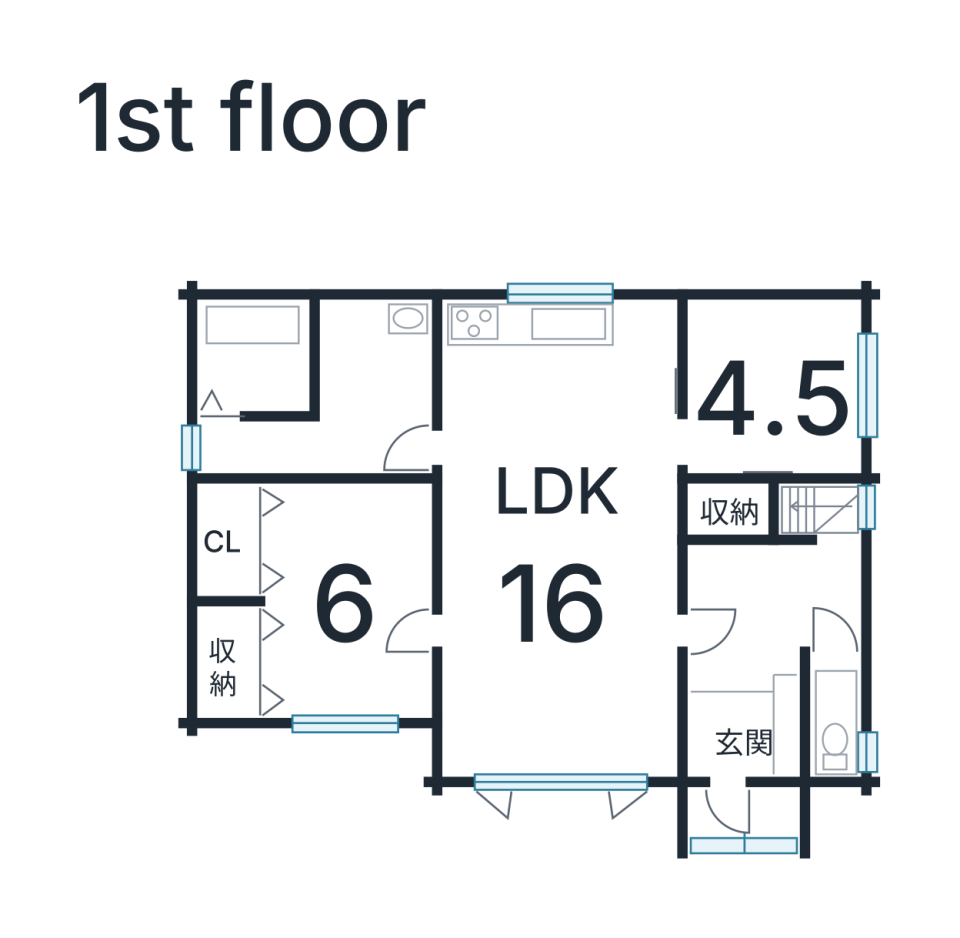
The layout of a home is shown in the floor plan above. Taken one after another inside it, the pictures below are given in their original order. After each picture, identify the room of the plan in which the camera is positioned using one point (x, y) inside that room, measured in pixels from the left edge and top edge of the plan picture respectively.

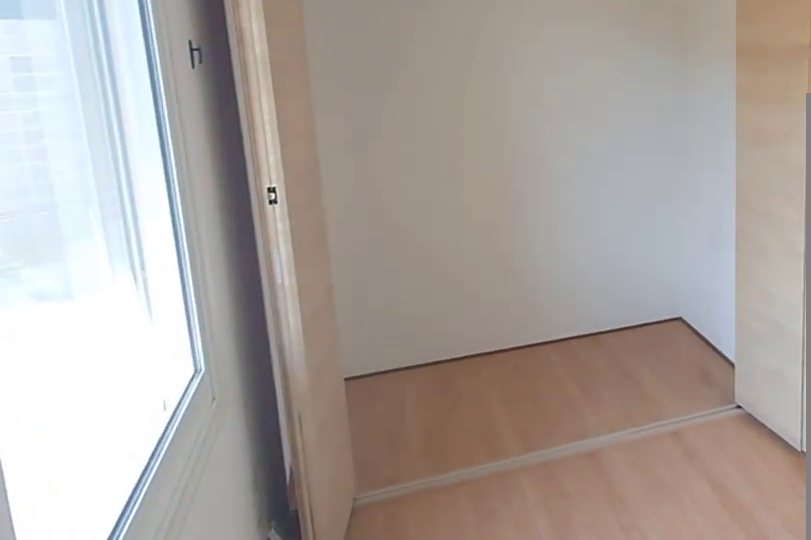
(350, 620)
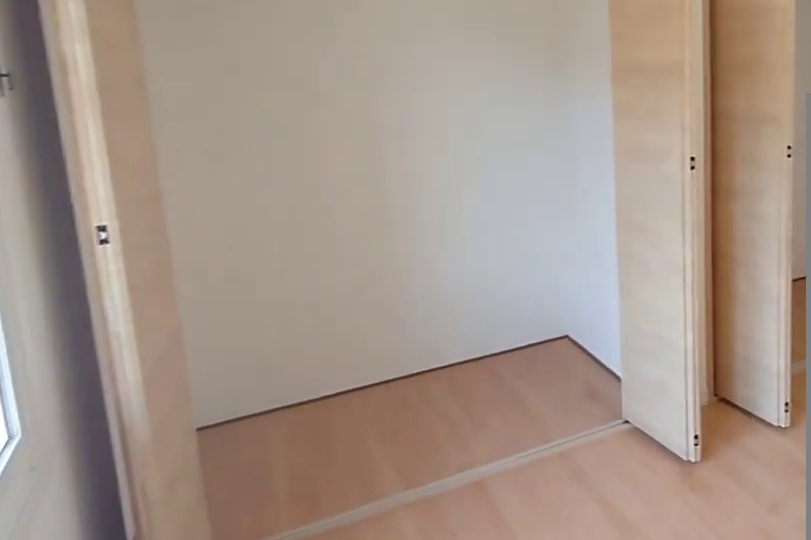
(350, 620)
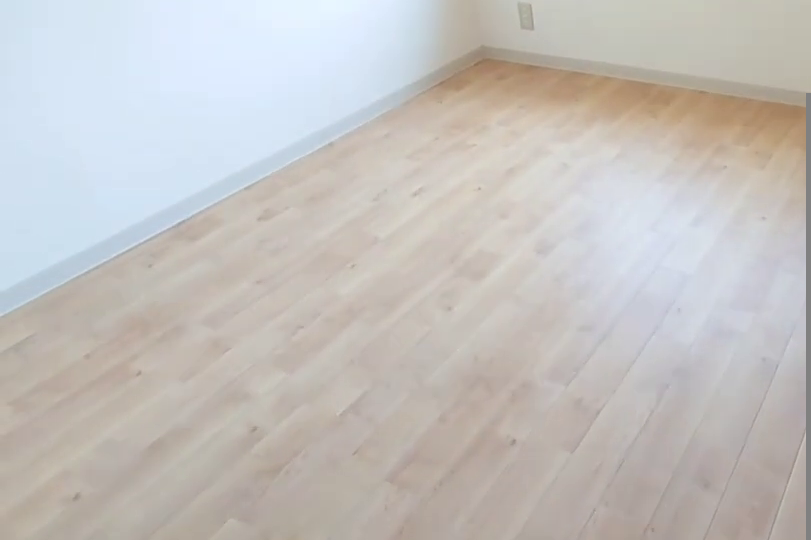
(769, 394)
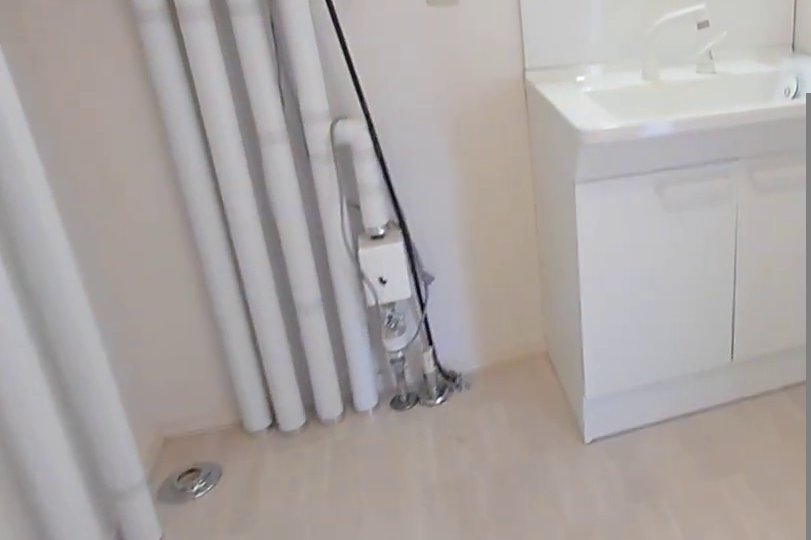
(368, 399)
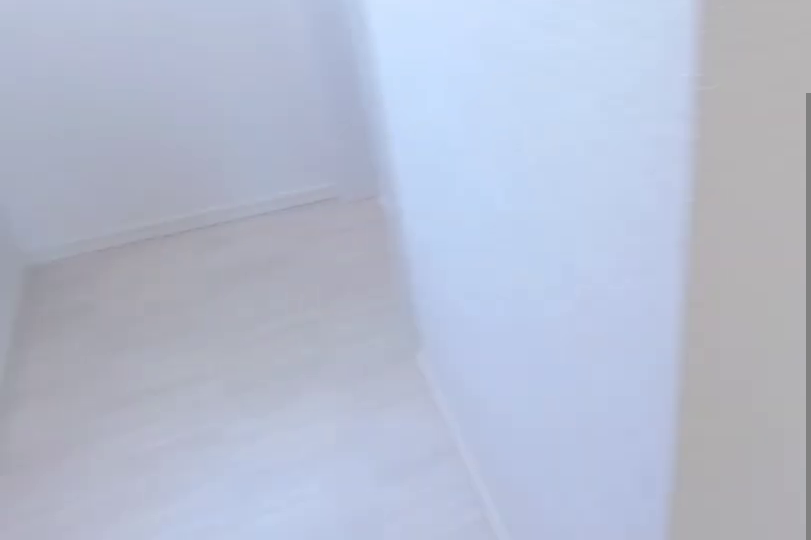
(368, 399)
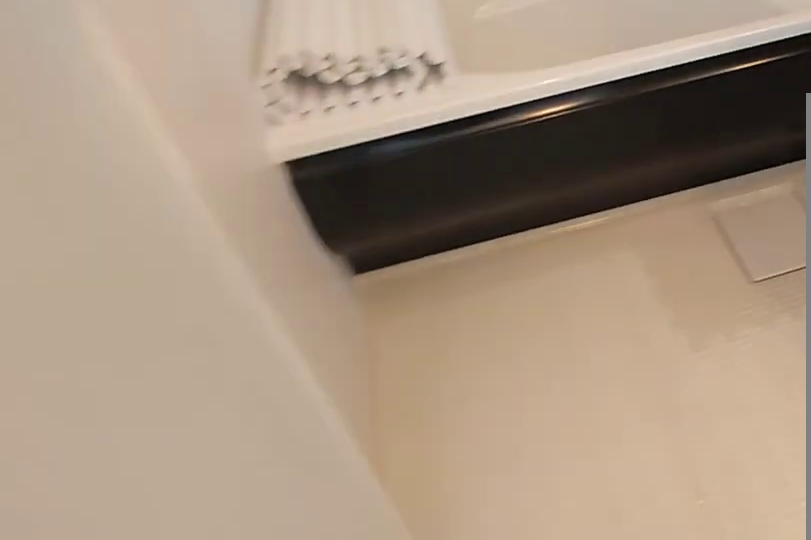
(254, 362)
